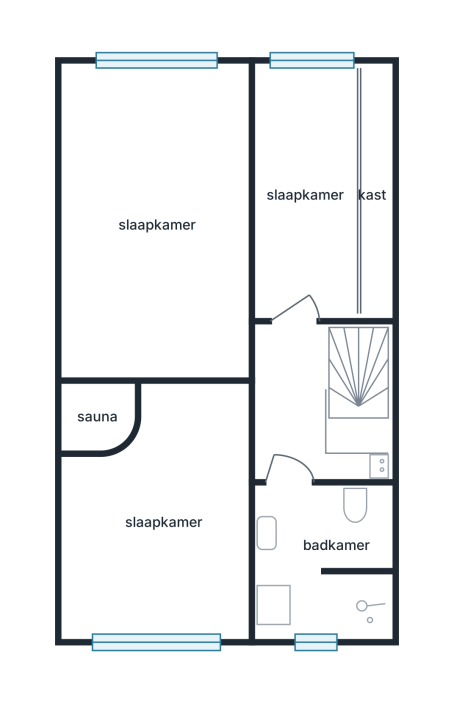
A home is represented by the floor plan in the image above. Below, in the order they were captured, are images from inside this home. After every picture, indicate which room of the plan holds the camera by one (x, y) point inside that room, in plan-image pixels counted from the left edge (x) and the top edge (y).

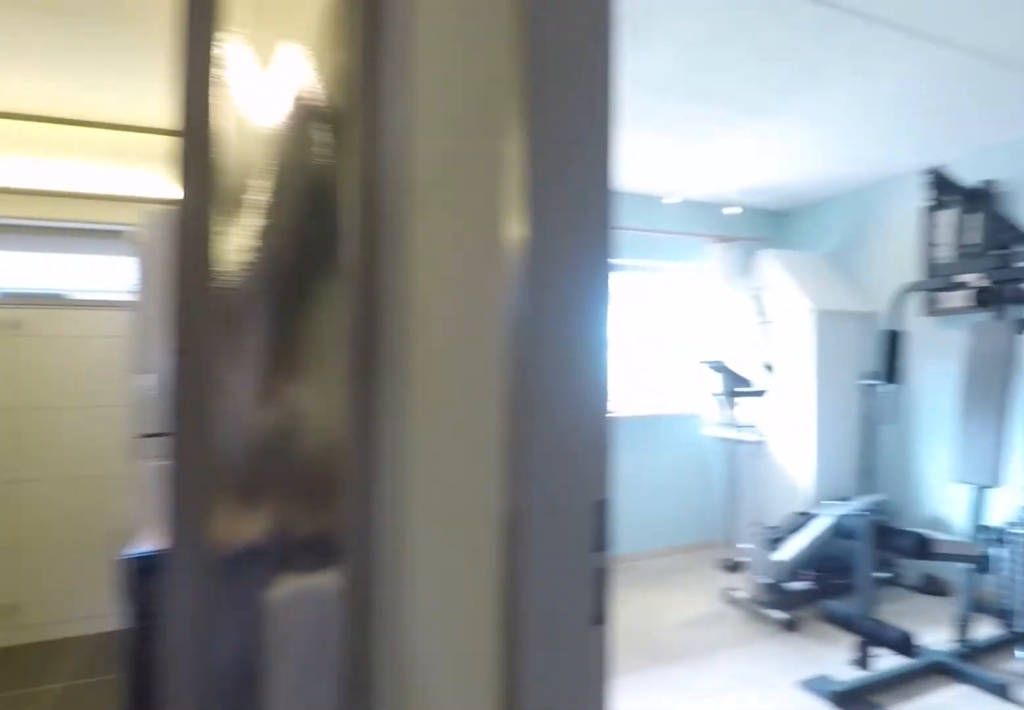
(297, 407)
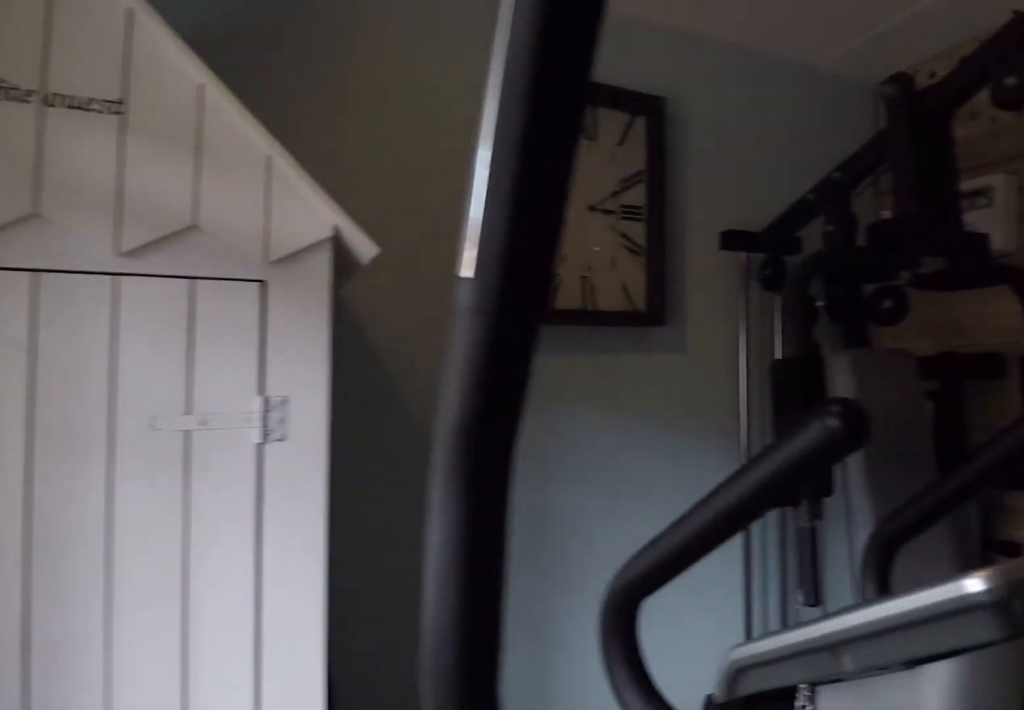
(163, 520)
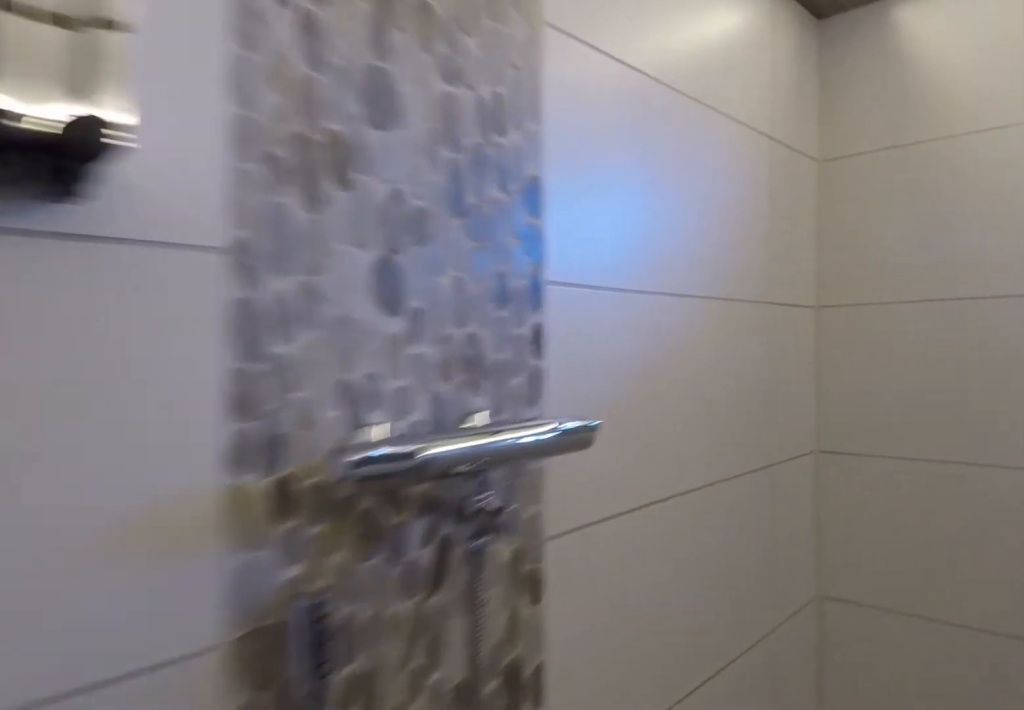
(320, 559)
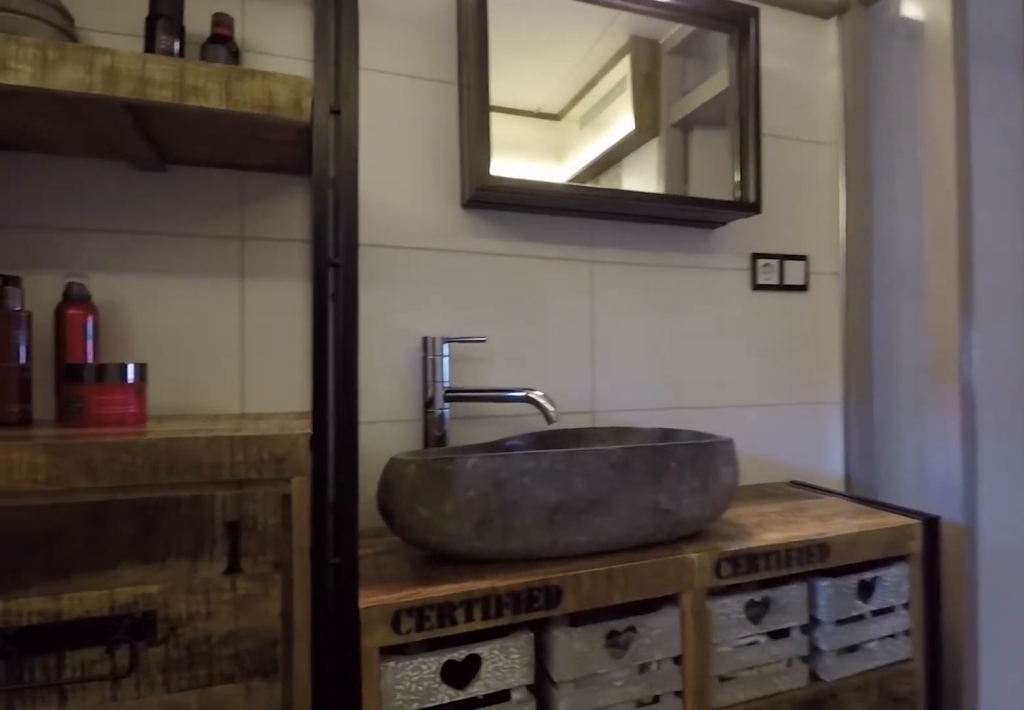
(320, 559)
